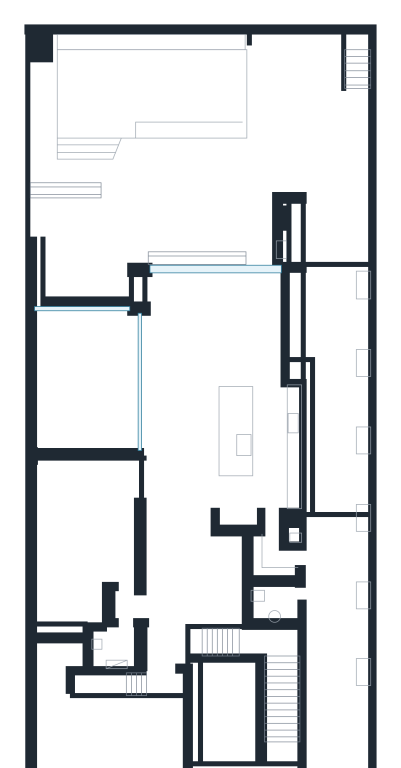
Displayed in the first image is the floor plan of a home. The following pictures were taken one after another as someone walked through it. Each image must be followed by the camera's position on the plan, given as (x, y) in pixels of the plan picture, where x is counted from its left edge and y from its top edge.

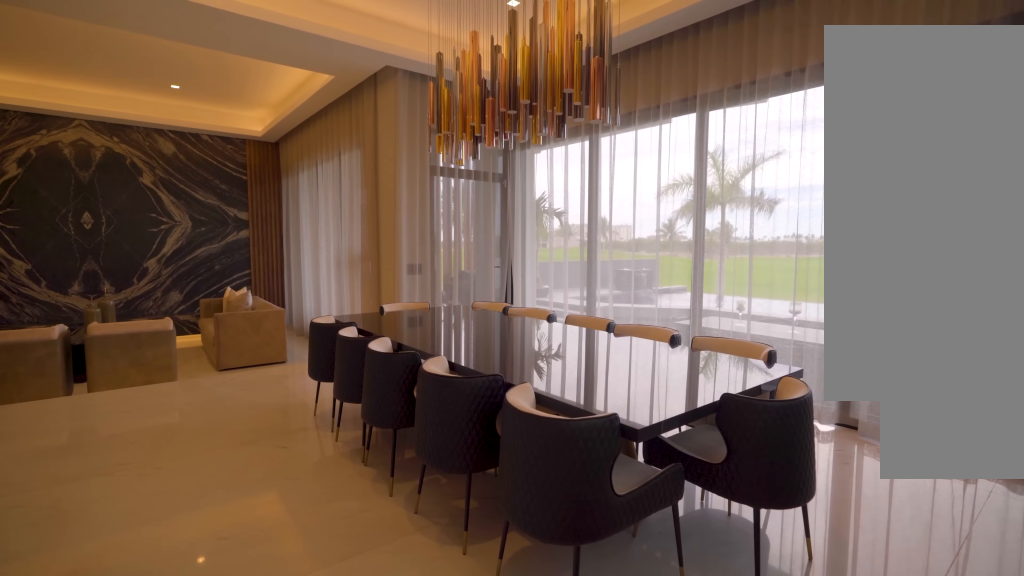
(246, 367)
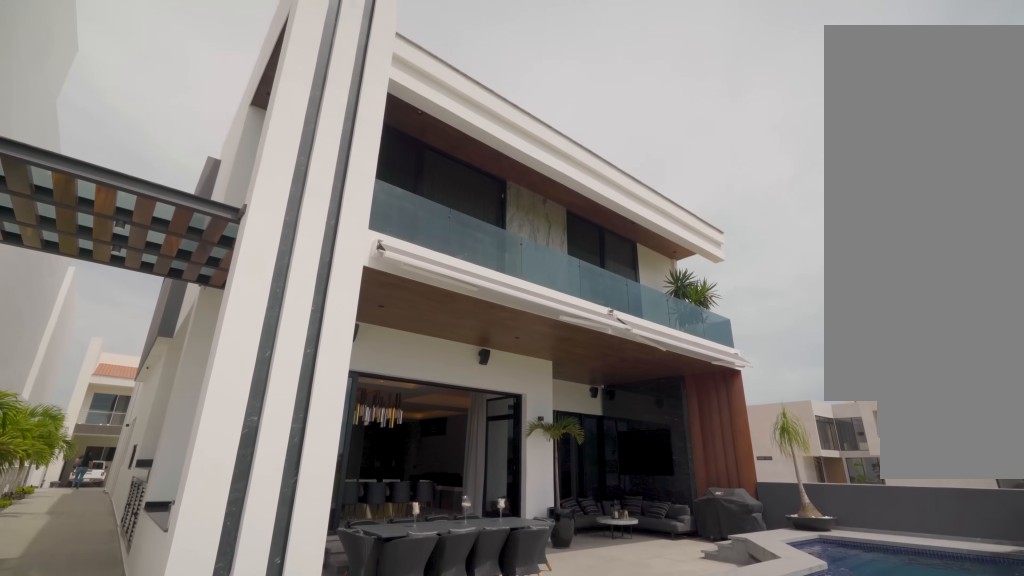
(317, 100)
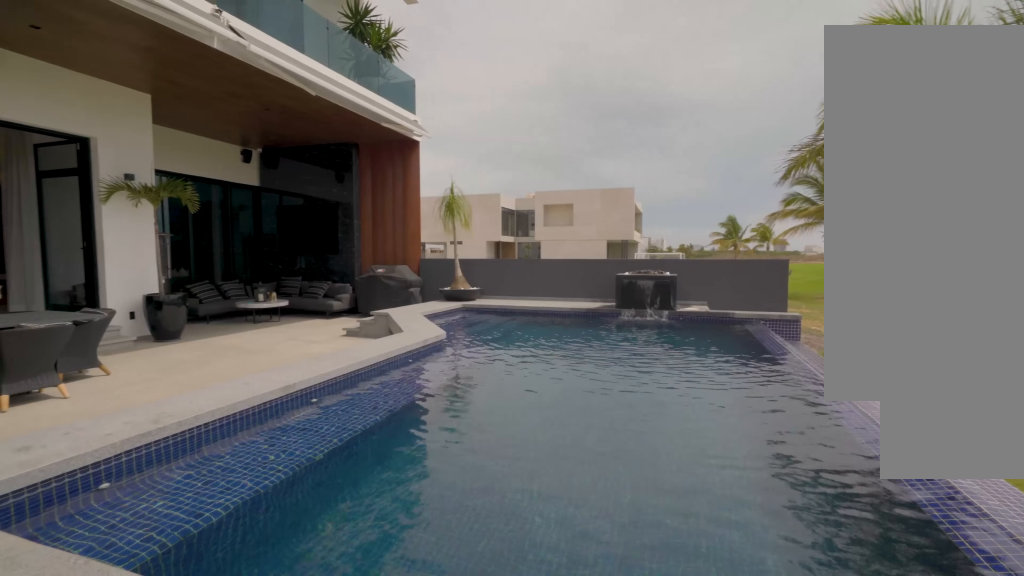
(277, 97)
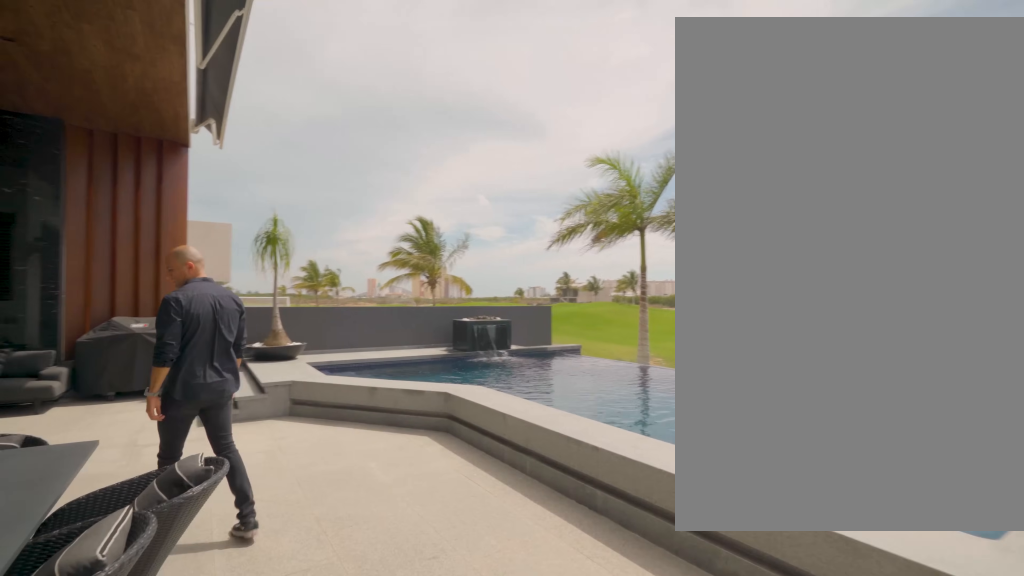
(221, 160)
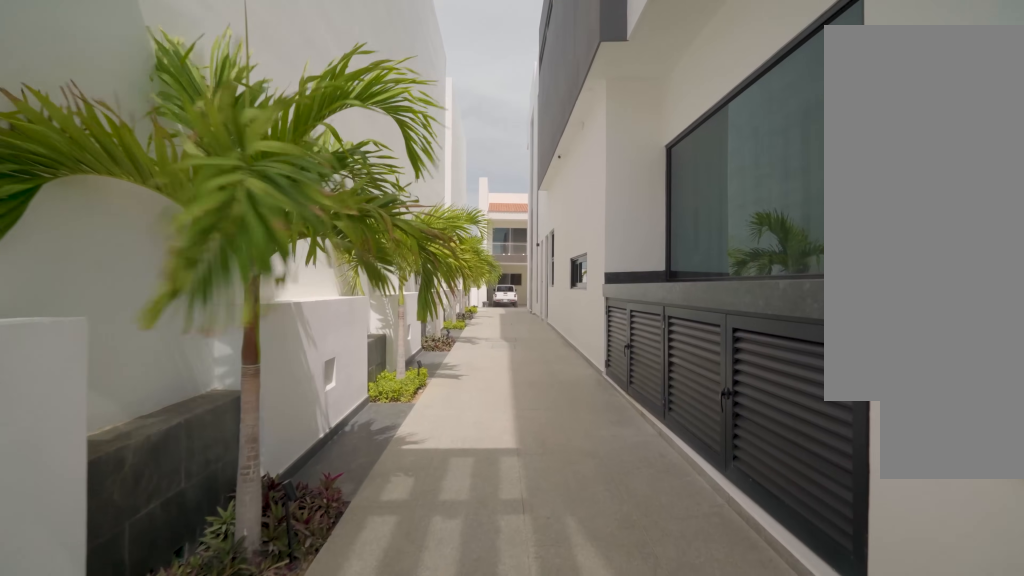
(333, 262)
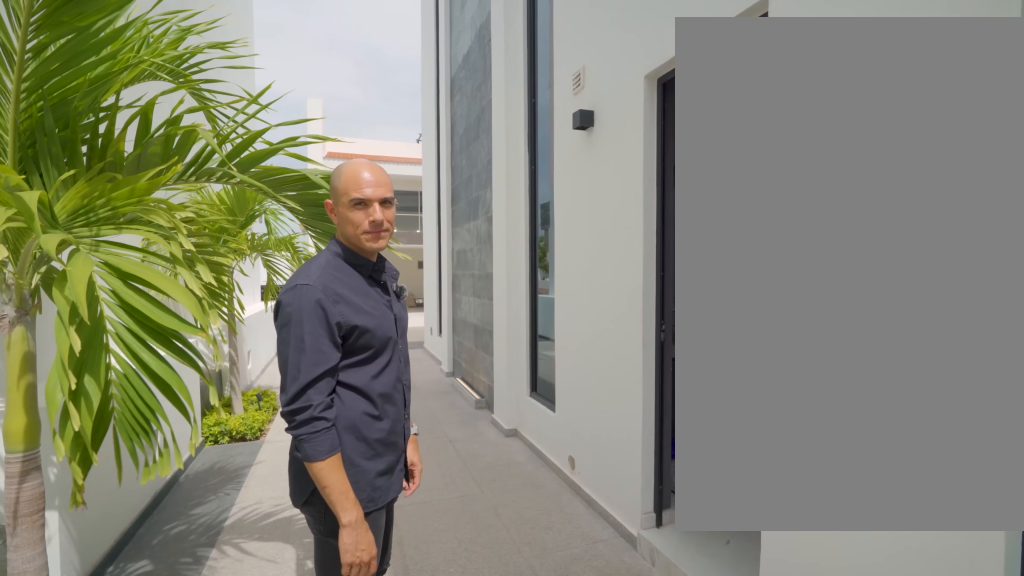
(334, 530)
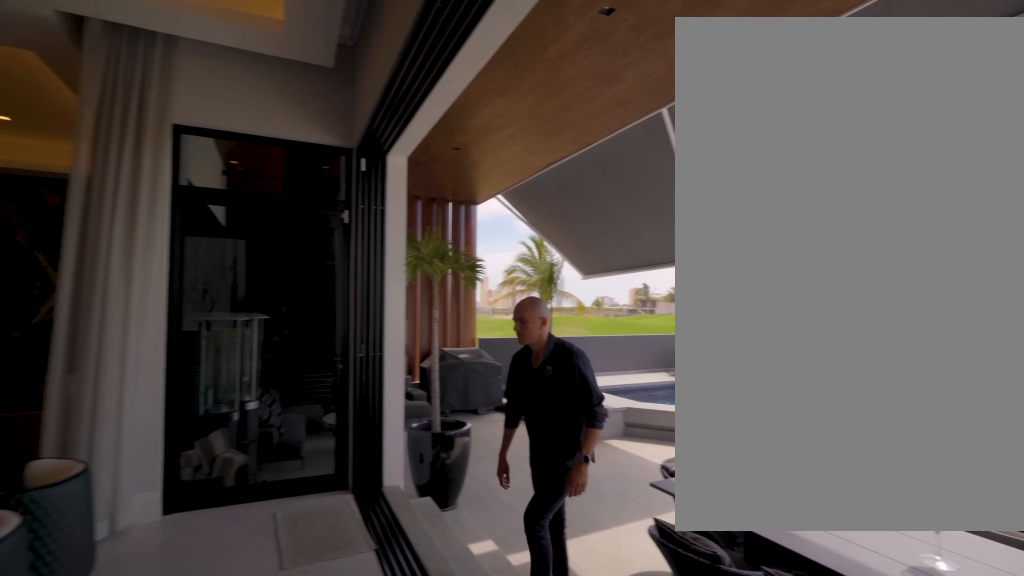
(254, 320)
